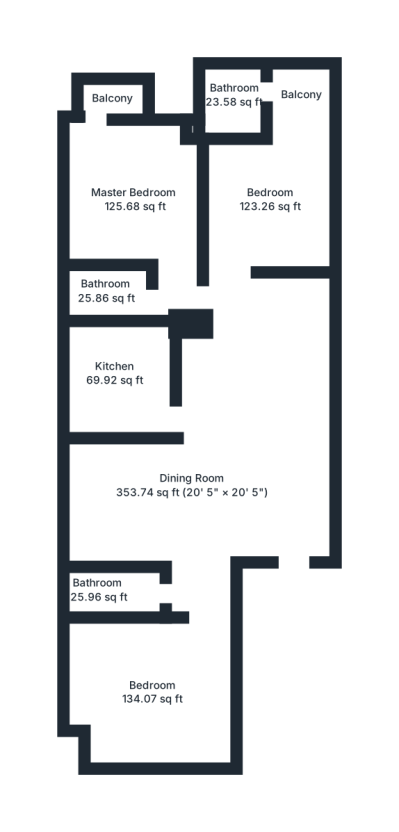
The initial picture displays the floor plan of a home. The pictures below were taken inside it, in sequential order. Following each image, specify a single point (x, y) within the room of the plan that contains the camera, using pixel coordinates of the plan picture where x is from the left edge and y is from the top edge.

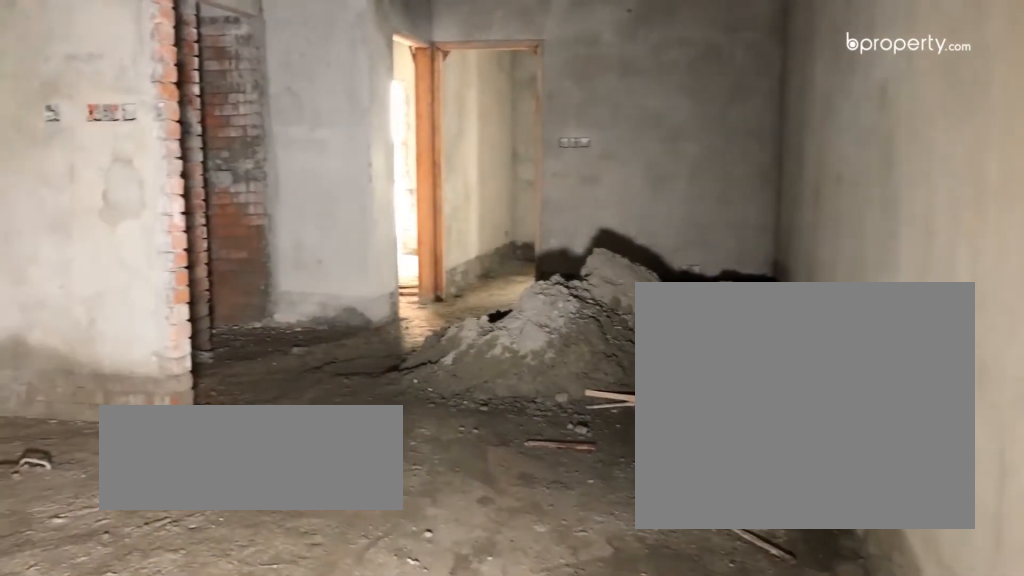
(281, 490)
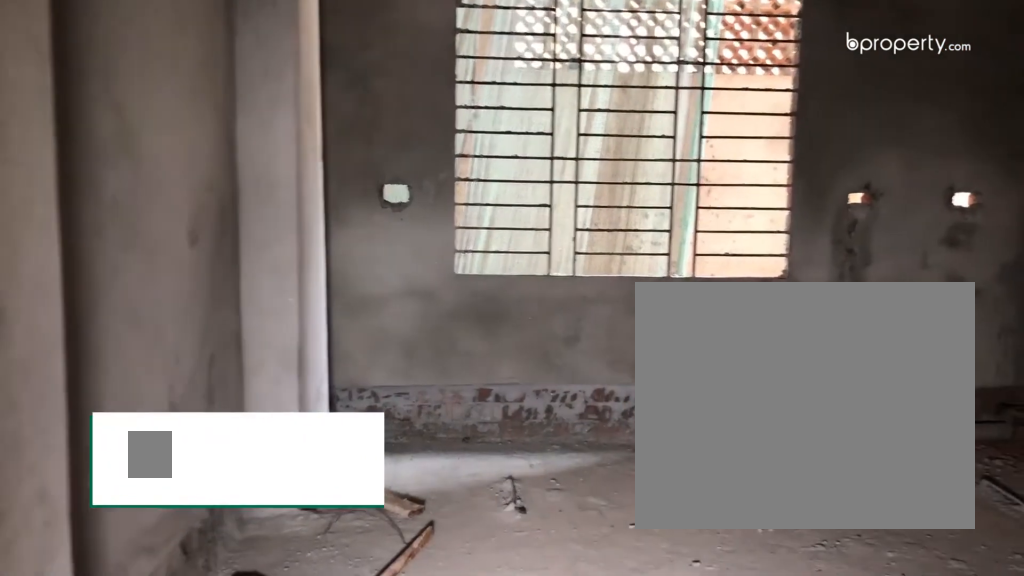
(155, 693)
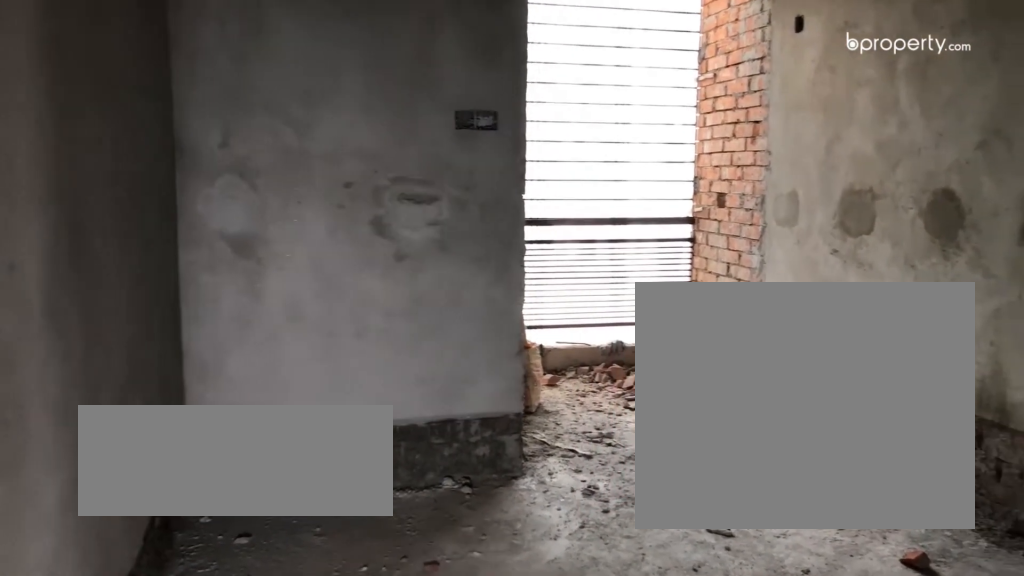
(269, 200)
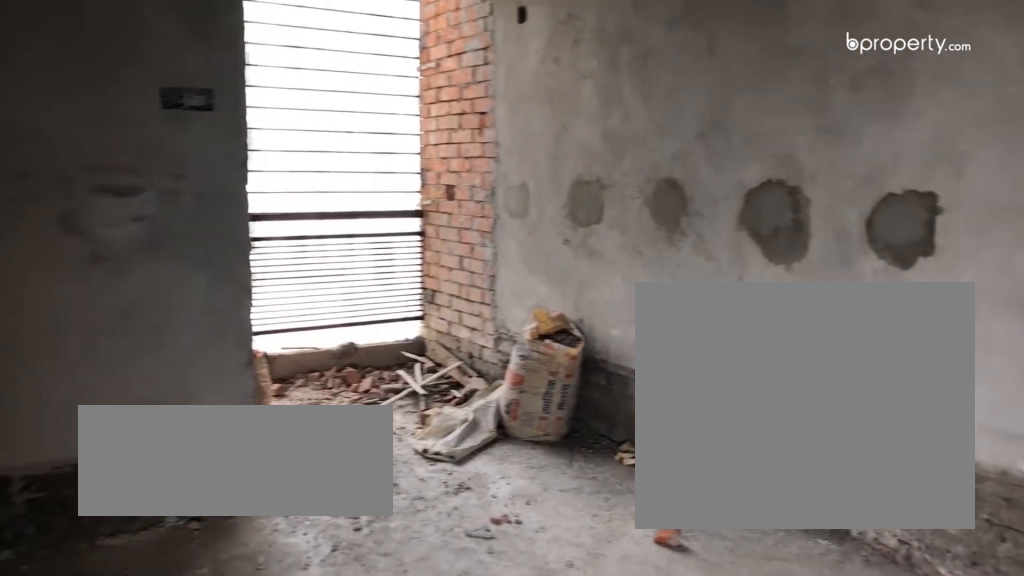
(269, 200)
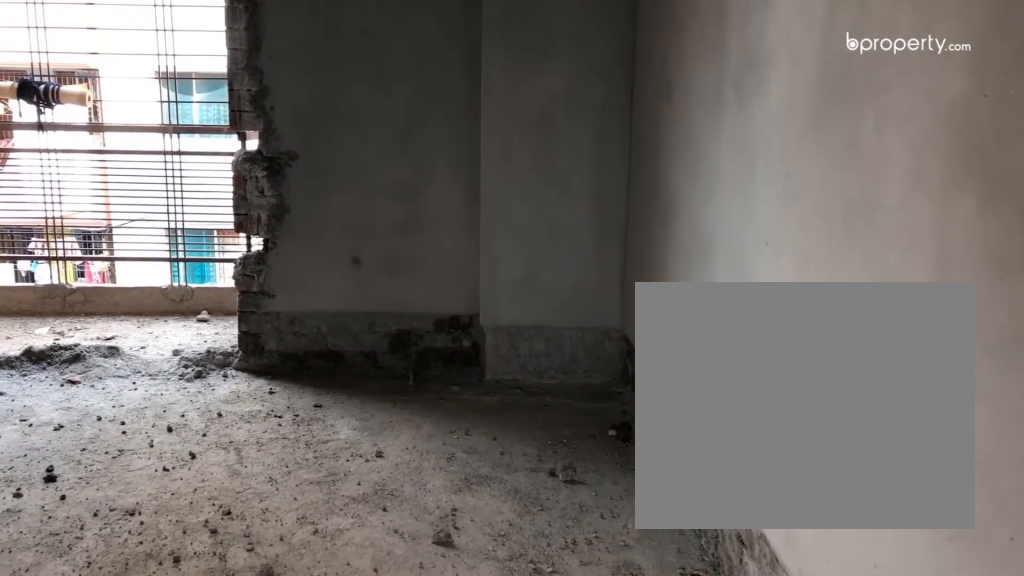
(131, 204)
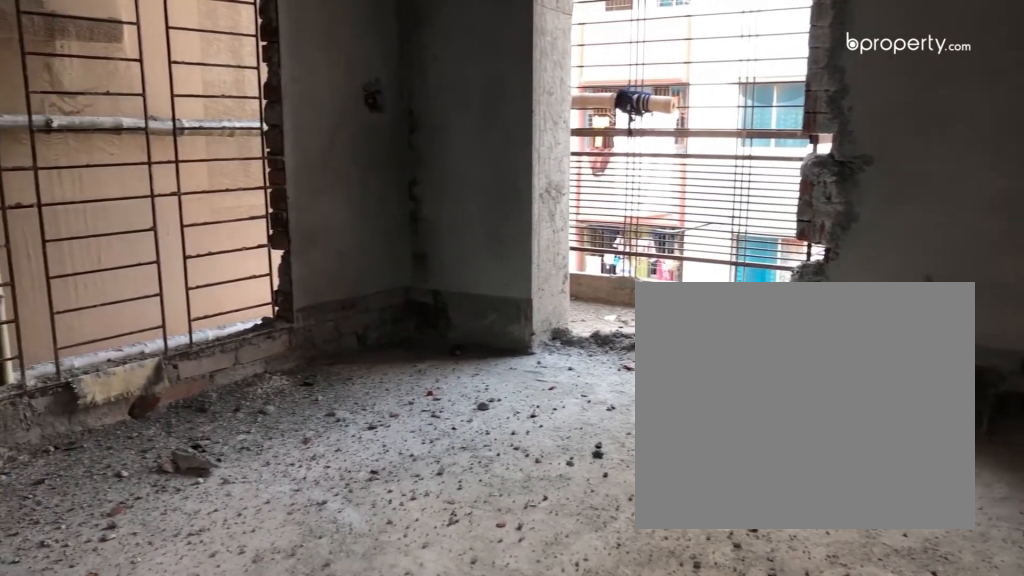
(131, 204)
